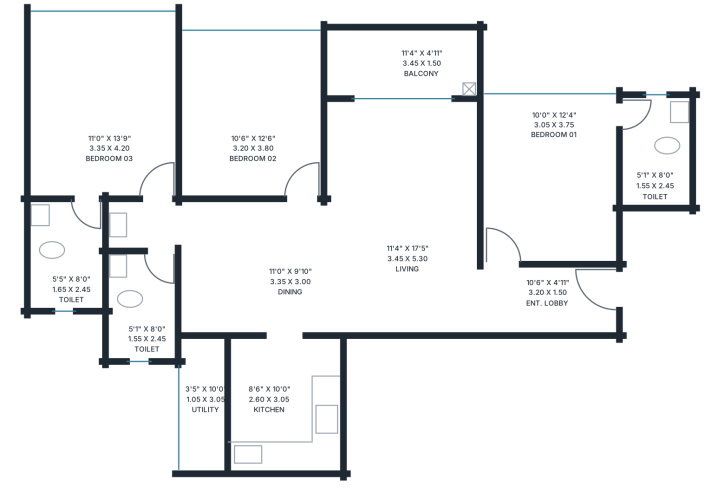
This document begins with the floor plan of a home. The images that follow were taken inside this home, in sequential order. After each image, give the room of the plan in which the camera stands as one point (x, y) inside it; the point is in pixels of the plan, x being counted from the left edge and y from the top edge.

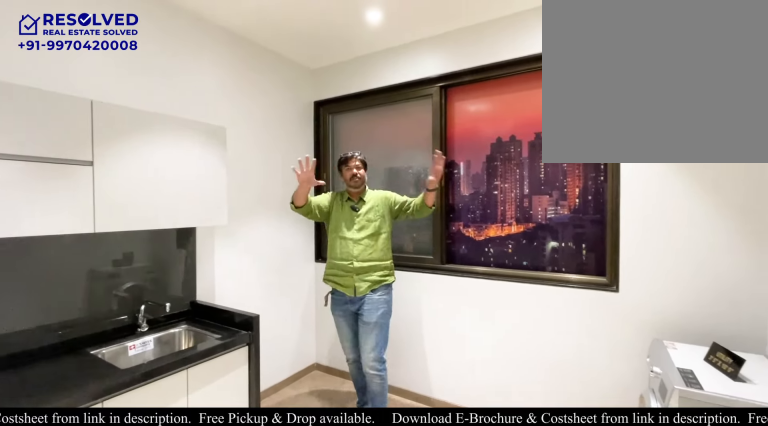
(203, 403)
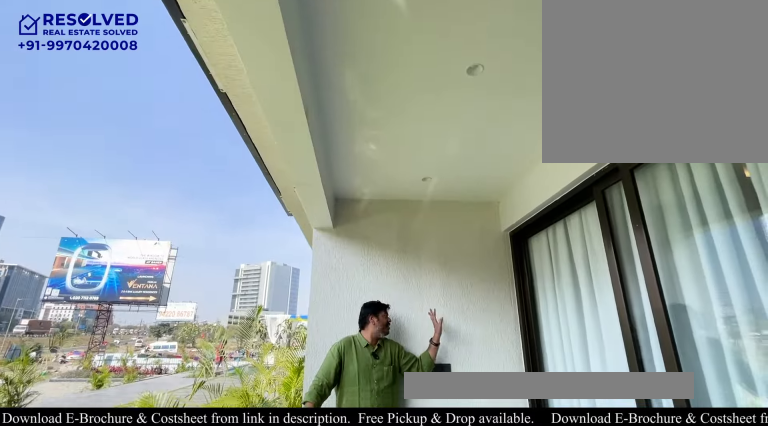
(400, 62)
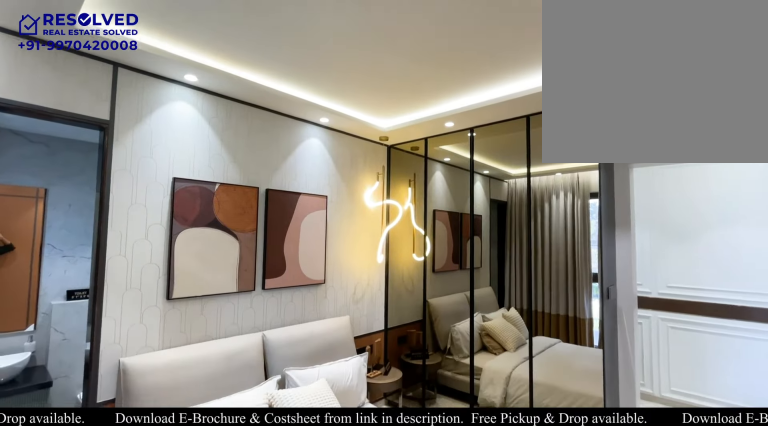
(550, 178)
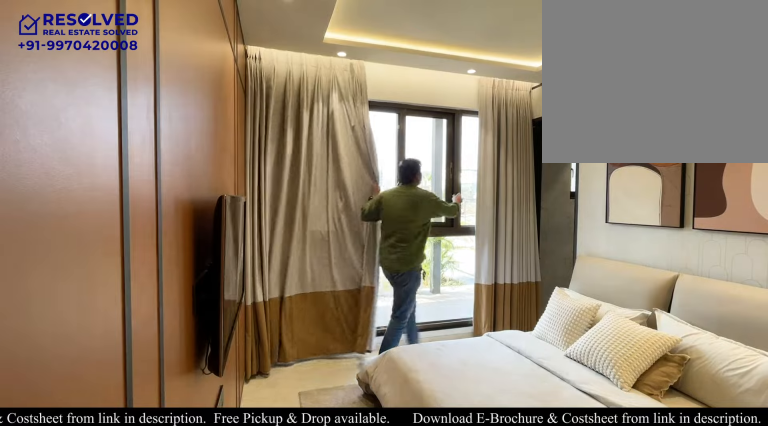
(550, 178)
